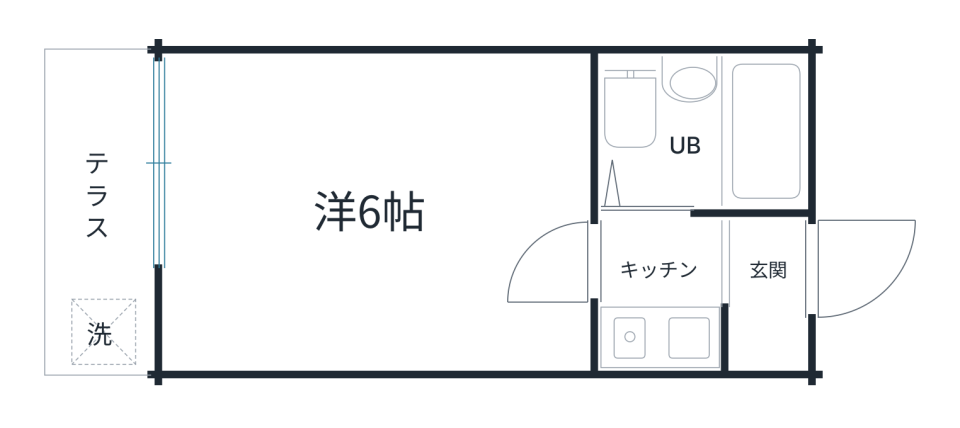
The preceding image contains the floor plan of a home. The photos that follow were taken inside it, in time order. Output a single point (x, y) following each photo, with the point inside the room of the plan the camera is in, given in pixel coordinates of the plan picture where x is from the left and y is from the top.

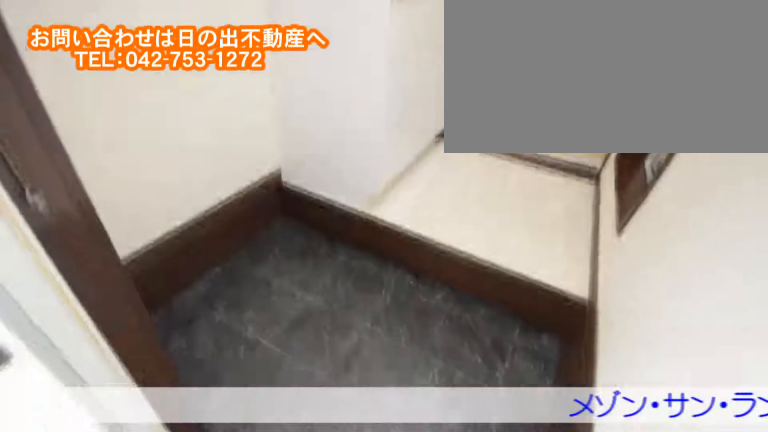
(736, 267)
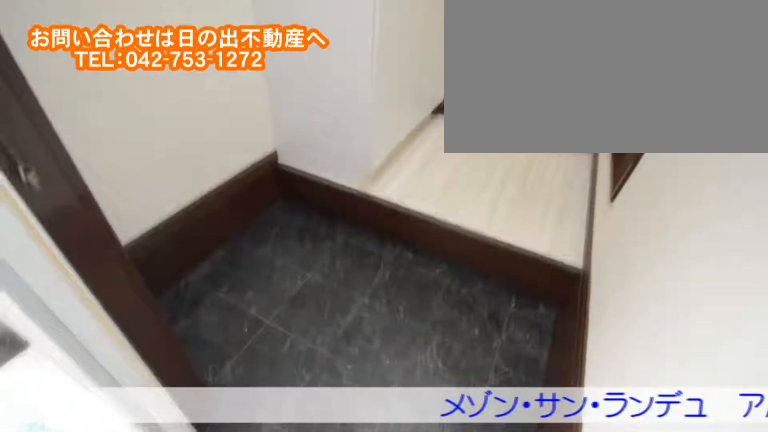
(735, 266)
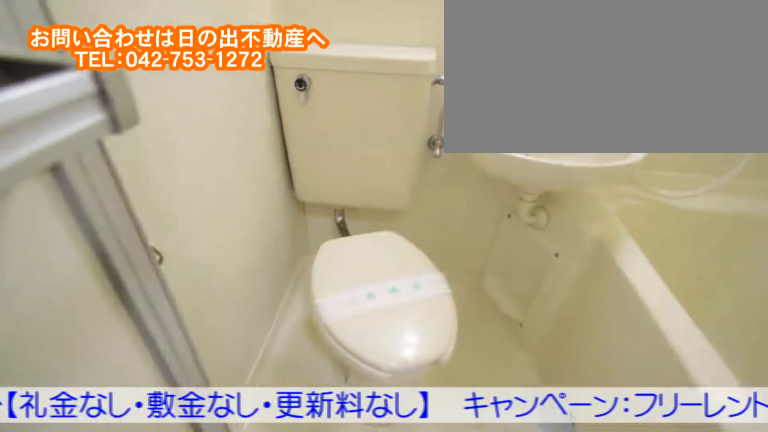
(747, 137)
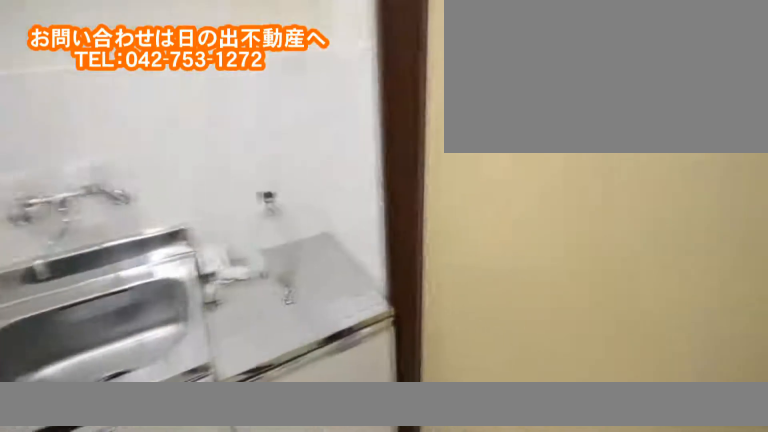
(661, 253)
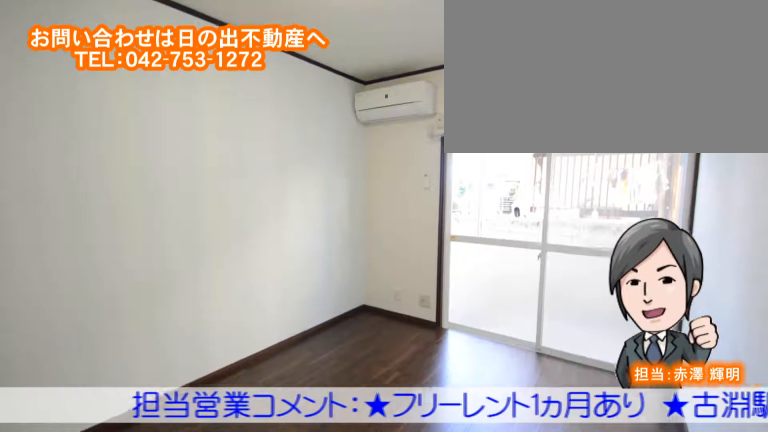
(260, 202)
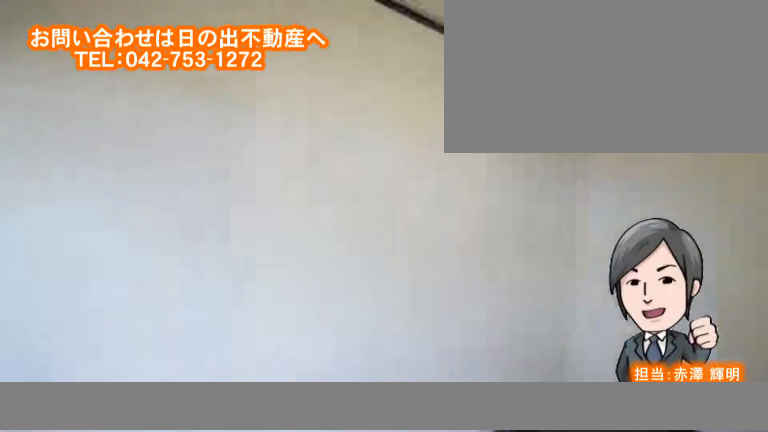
(262, 203)
